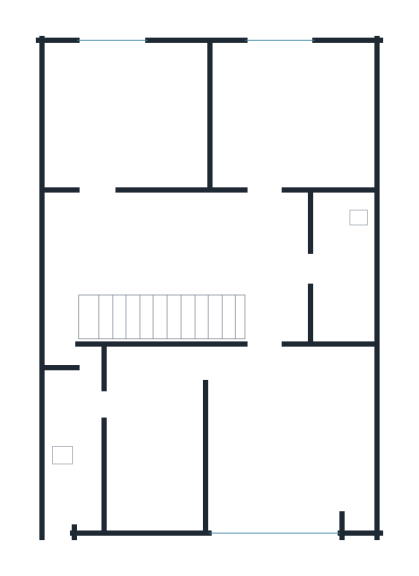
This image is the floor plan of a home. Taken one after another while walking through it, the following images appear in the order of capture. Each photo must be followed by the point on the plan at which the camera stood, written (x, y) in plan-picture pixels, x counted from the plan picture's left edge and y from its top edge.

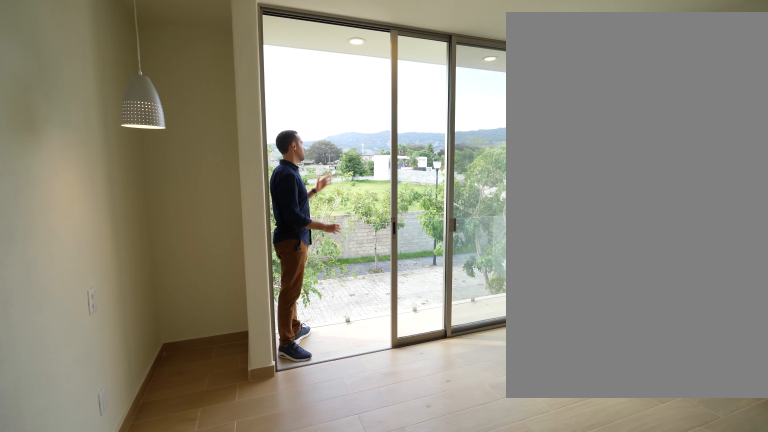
(343, 387)
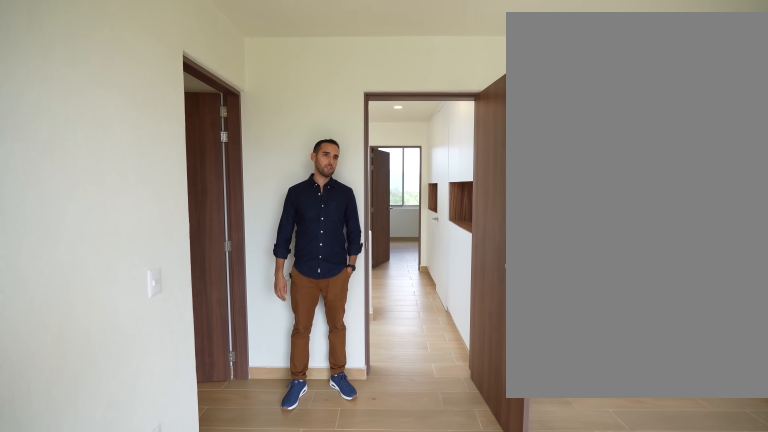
(255, 516)
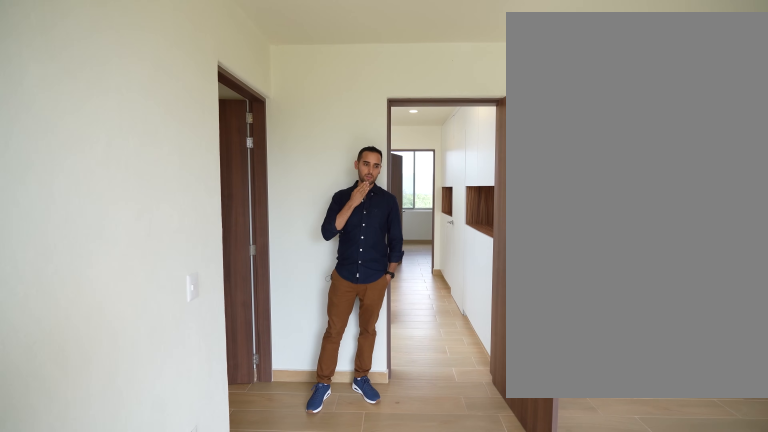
(256, 516)
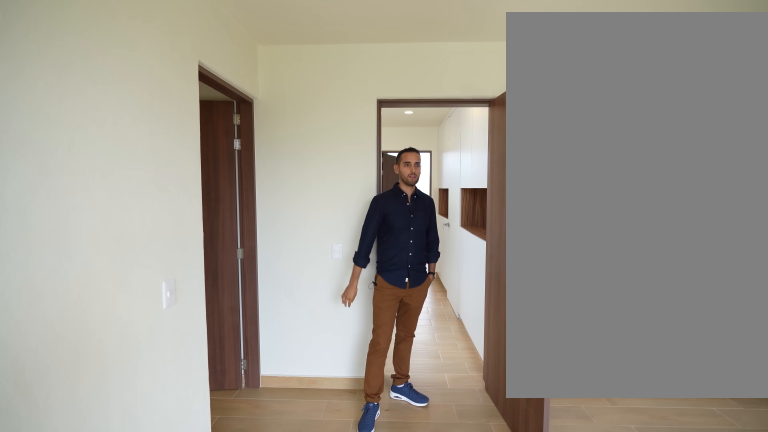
(256, 516)
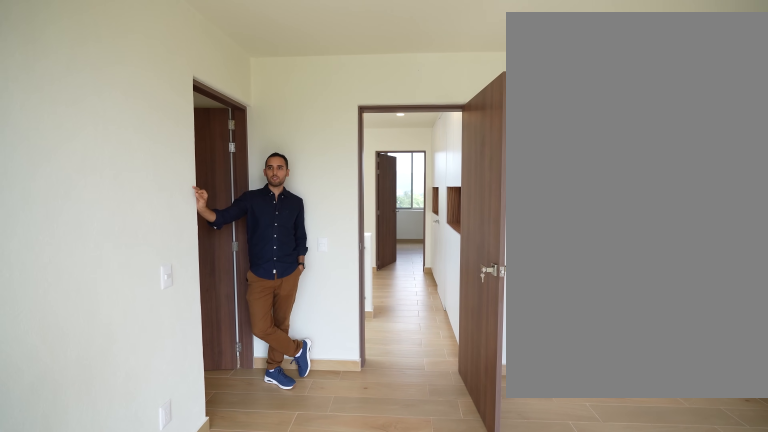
(259, 516)
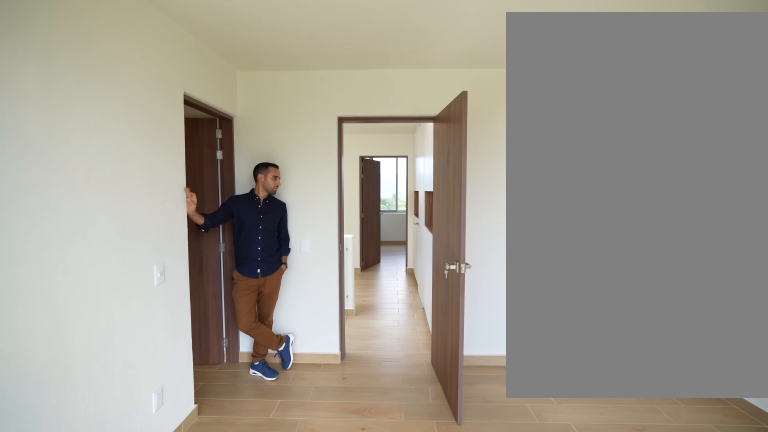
(259, 516)
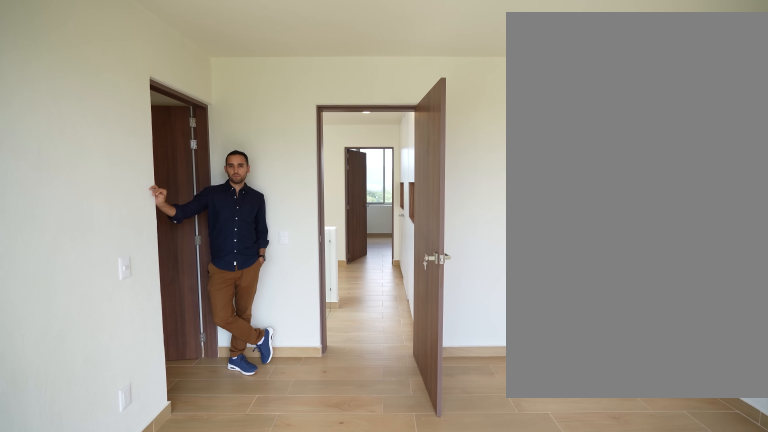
(265, 510)
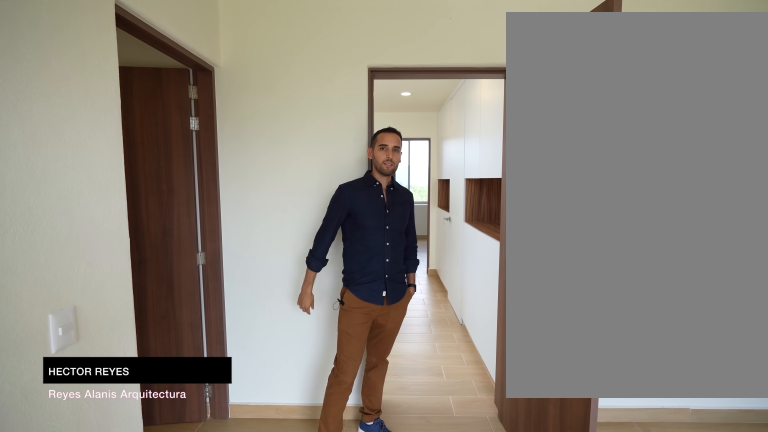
(274, 498)
